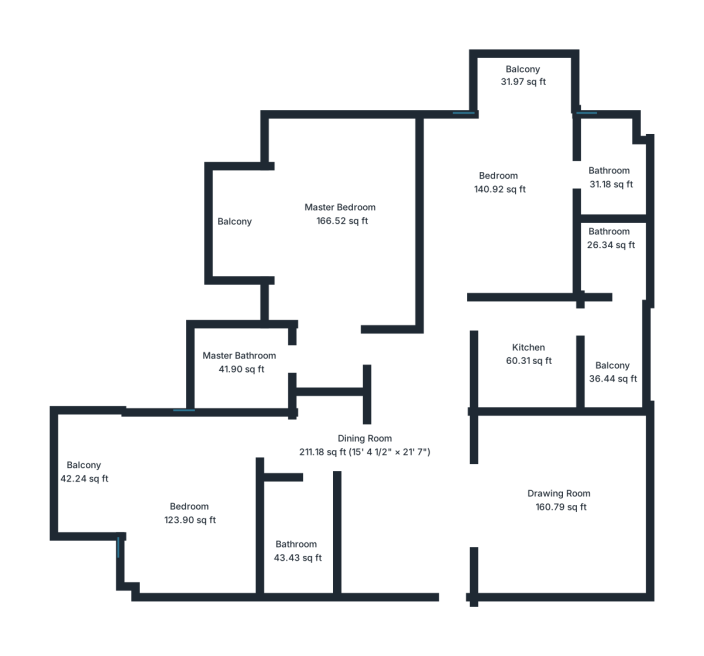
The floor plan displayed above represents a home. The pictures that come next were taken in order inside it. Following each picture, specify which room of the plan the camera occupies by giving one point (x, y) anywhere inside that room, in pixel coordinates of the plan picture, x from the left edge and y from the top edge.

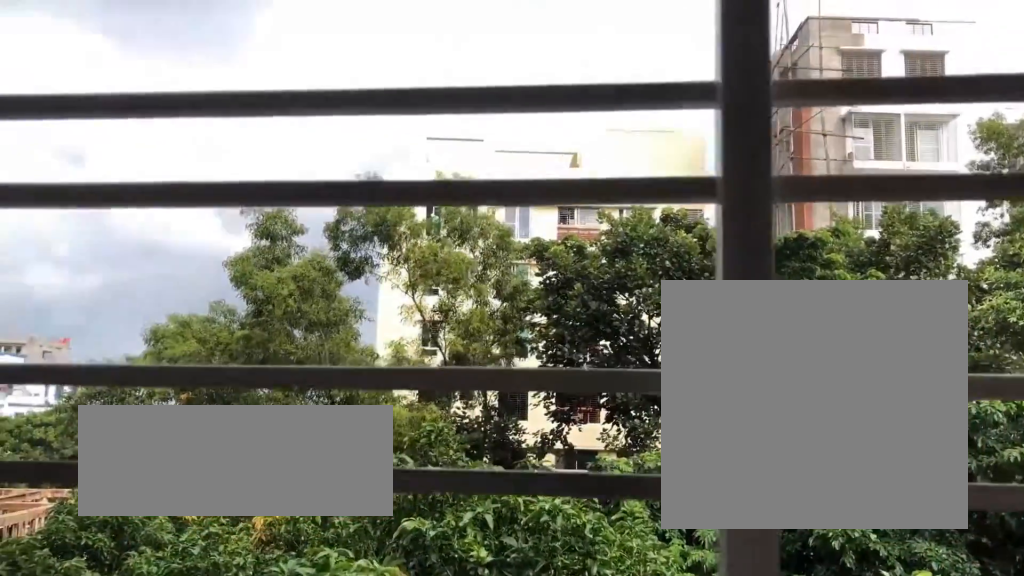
(234, 226)
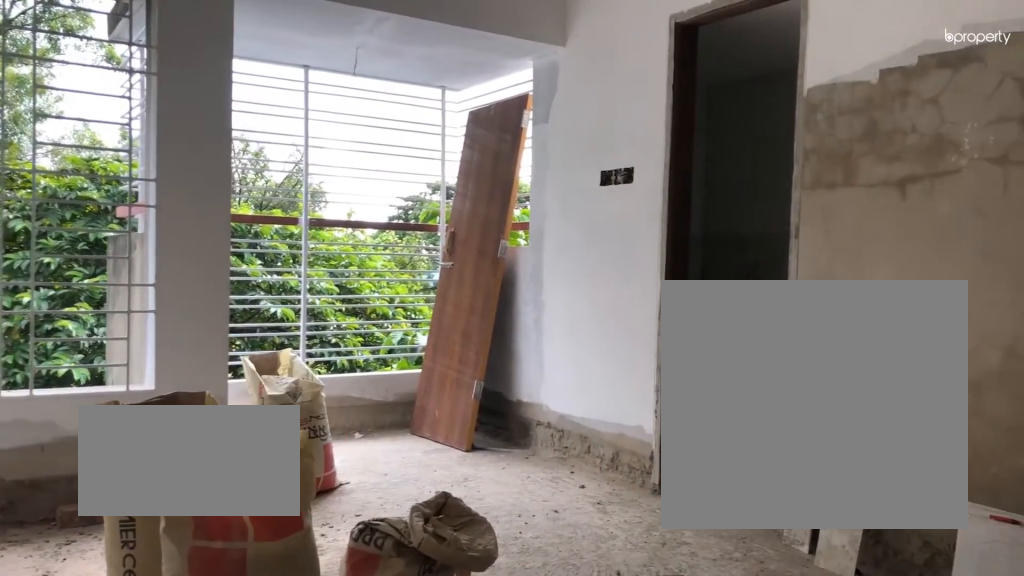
(499, 183)
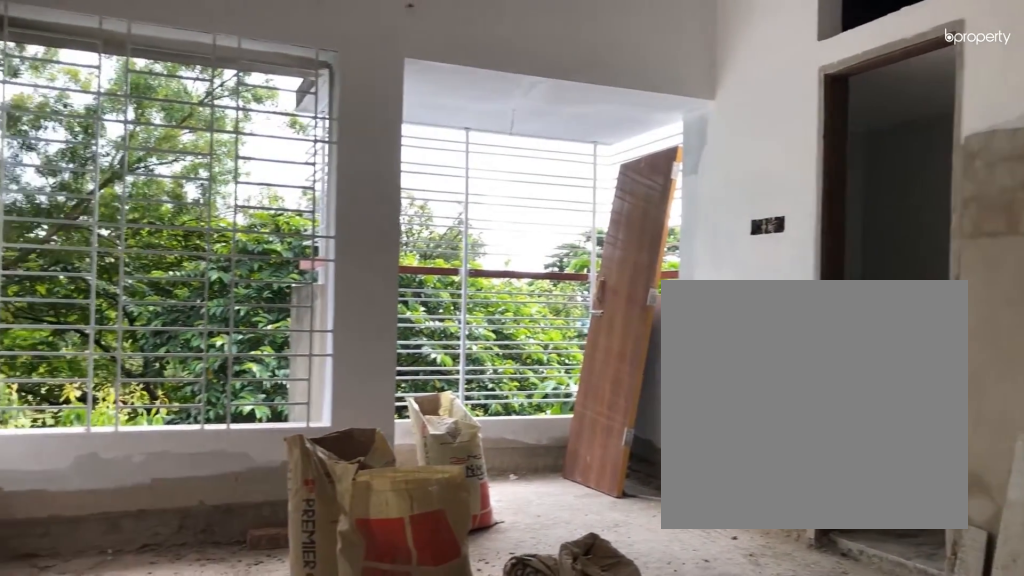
(499, 183)
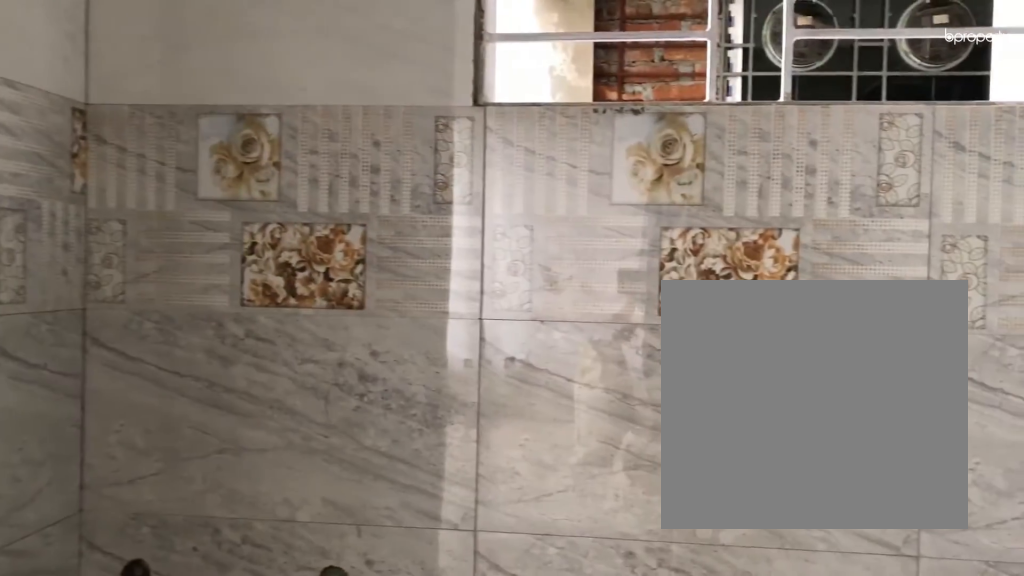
(609, 176)
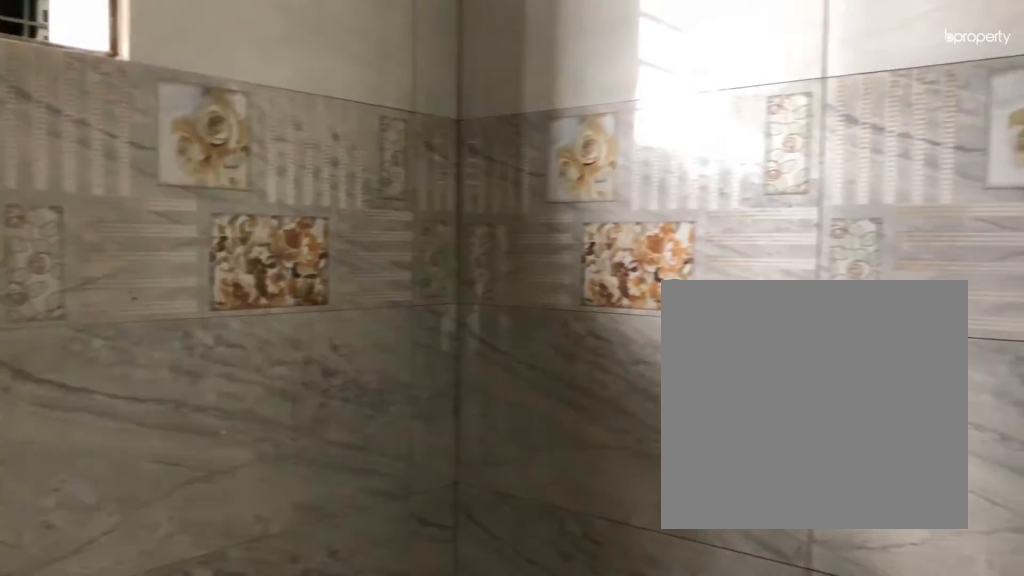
(609, 176)
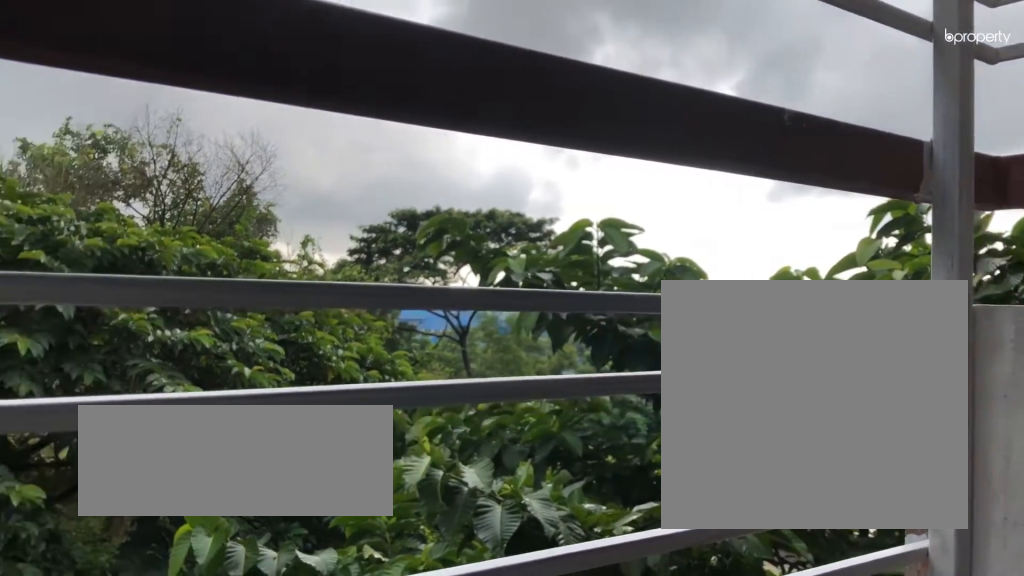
(526, 82)
